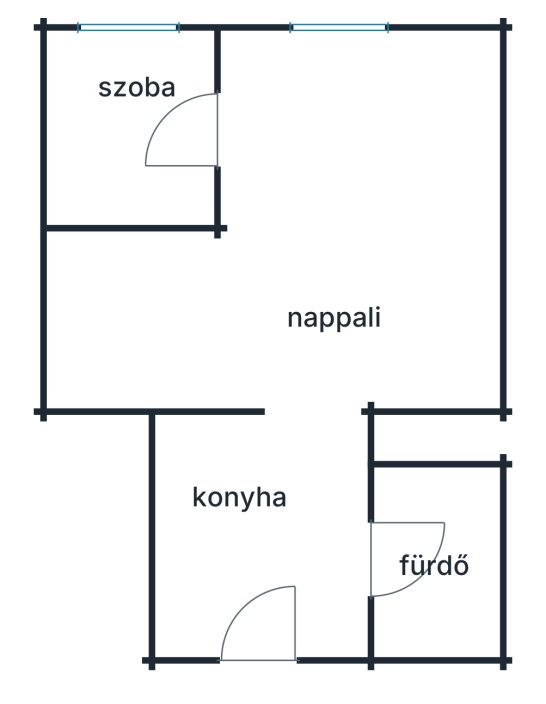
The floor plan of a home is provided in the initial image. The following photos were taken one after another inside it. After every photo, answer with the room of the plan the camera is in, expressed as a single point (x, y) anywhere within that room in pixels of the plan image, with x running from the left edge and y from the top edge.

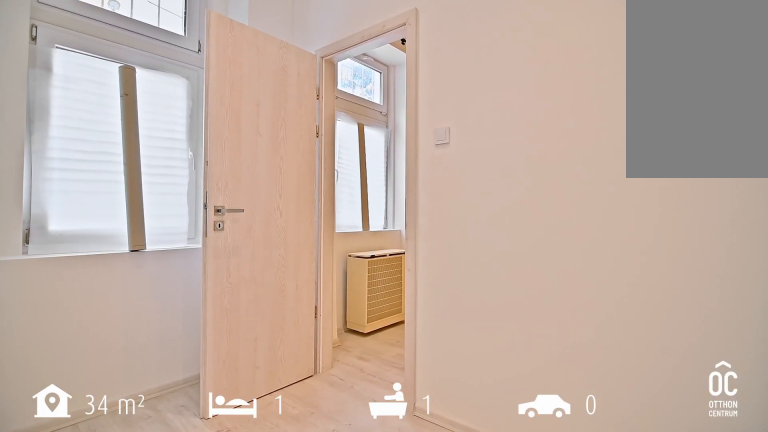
(128, 127)
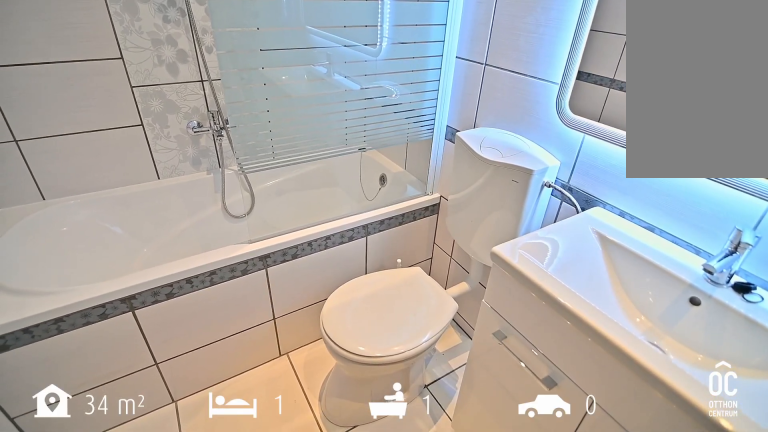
(437, 560)
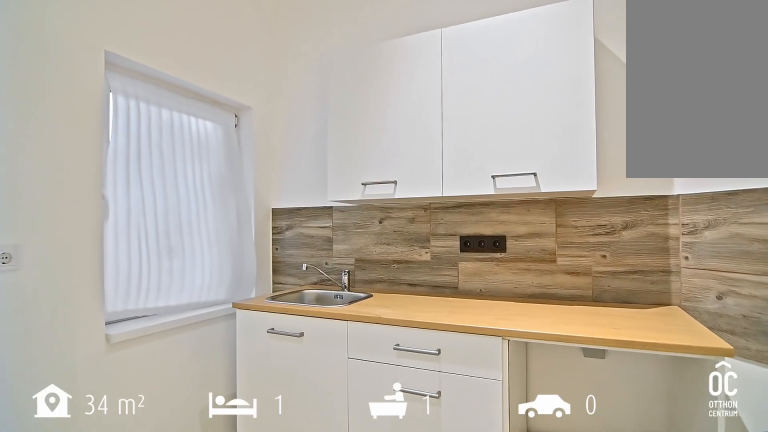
(258, 538)
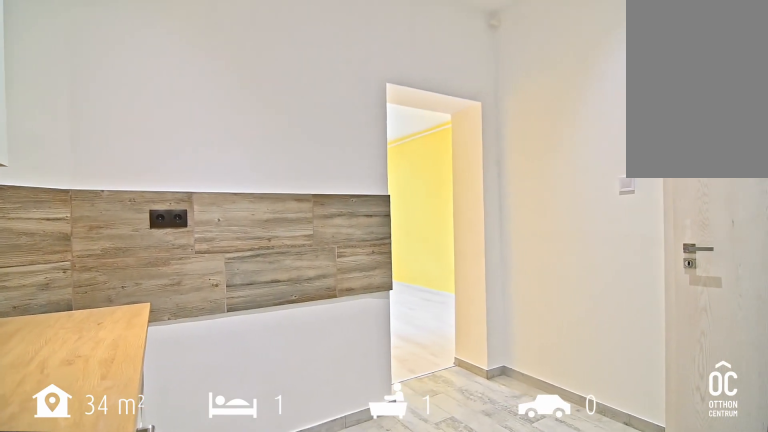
(258, 538)
